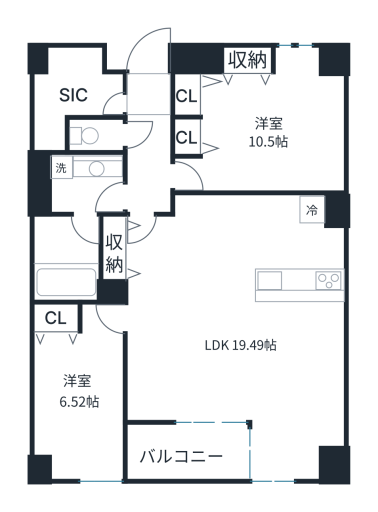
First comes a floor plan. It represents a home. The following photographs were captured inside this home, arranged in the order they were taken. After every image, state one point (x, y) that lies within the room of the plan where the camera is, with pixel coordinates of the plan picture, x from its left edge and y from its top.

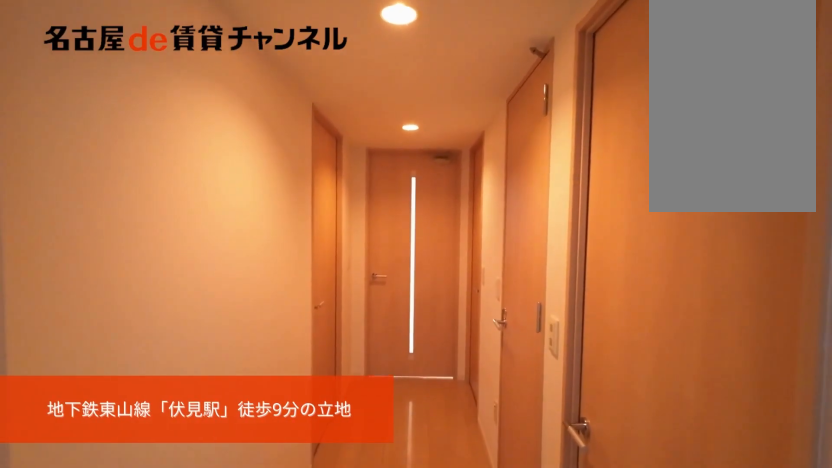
(147, 93)
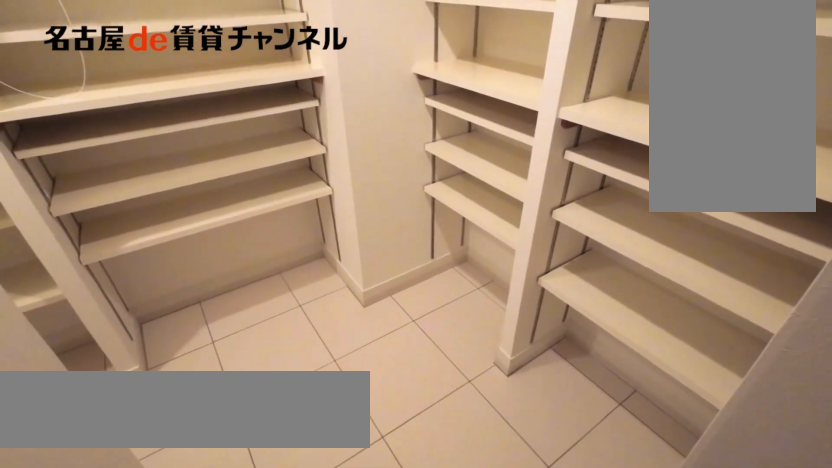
(76, 91)
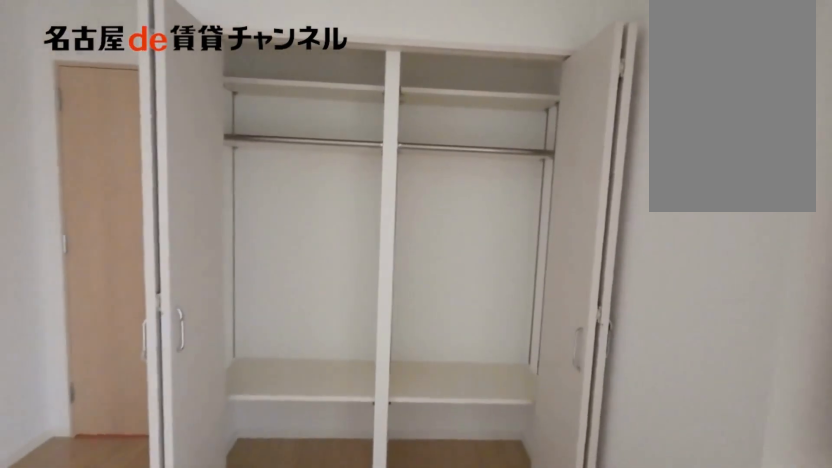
(257, 119)
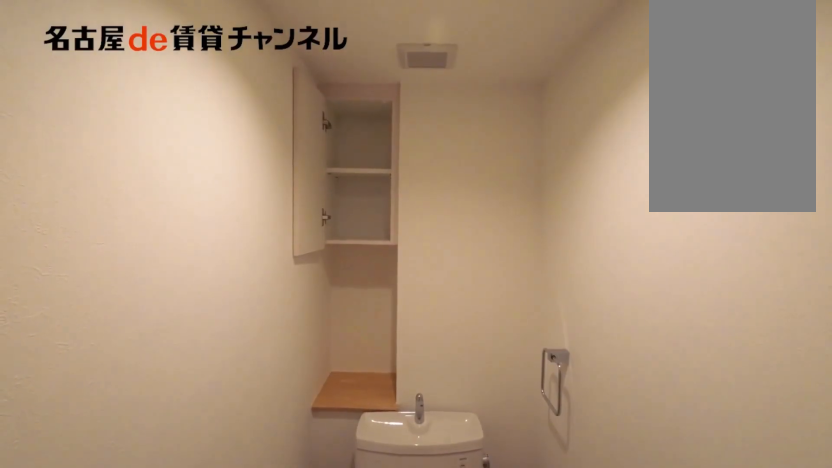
(95, 135)
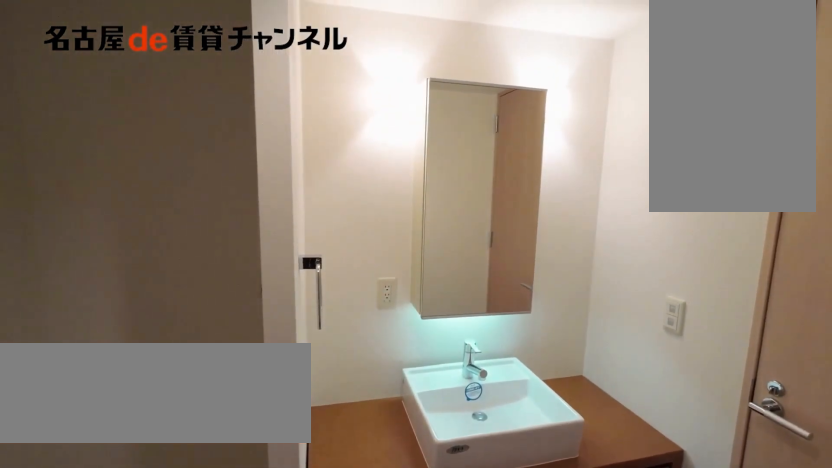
(83, 183)
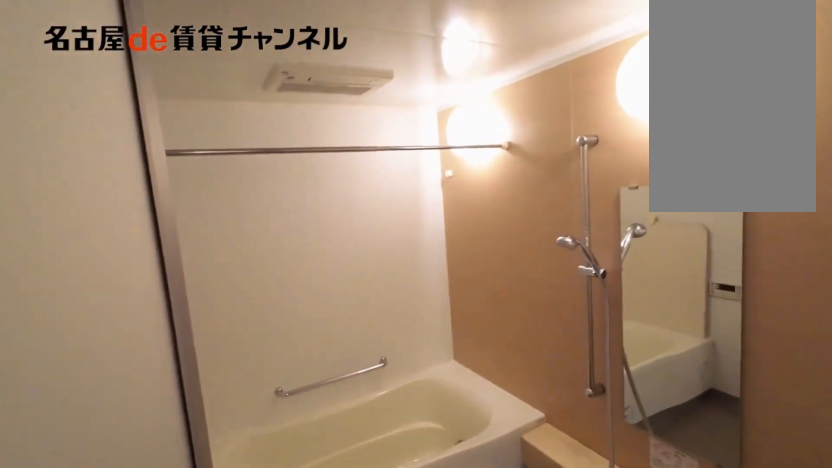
(83, 183)
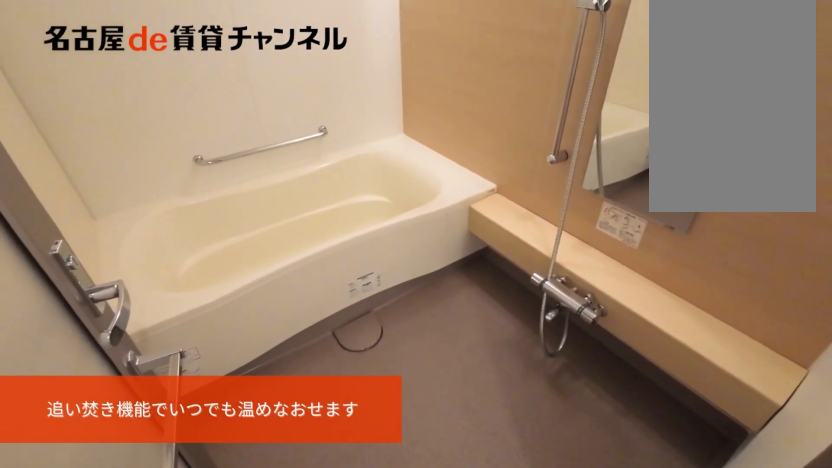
(70, 257)
